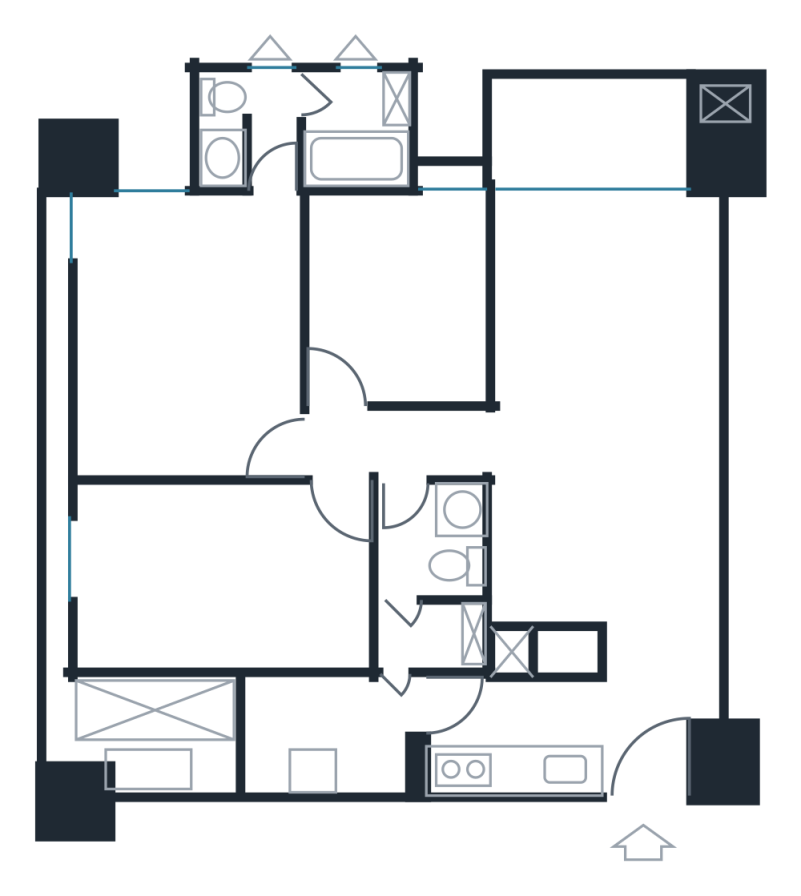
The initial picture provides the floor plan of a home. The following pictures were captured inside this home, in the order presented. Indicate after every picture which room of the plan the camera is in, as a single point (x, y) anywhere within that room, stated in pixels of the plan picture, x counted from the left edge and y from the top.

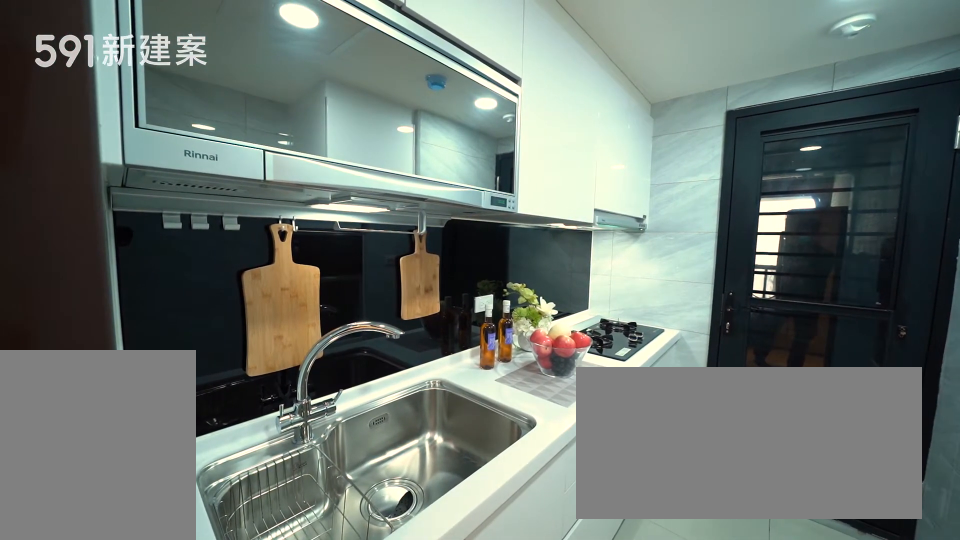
(510, 738)
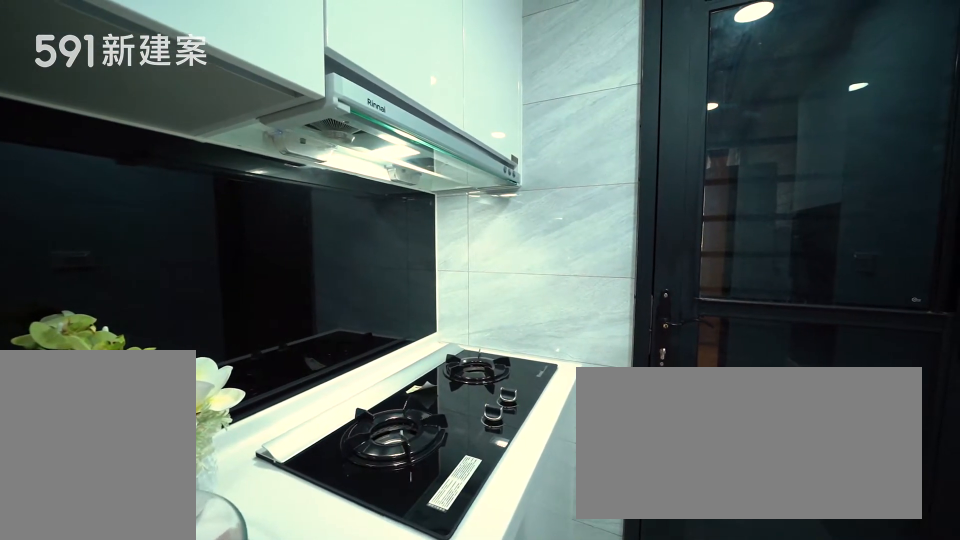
(510, 738)
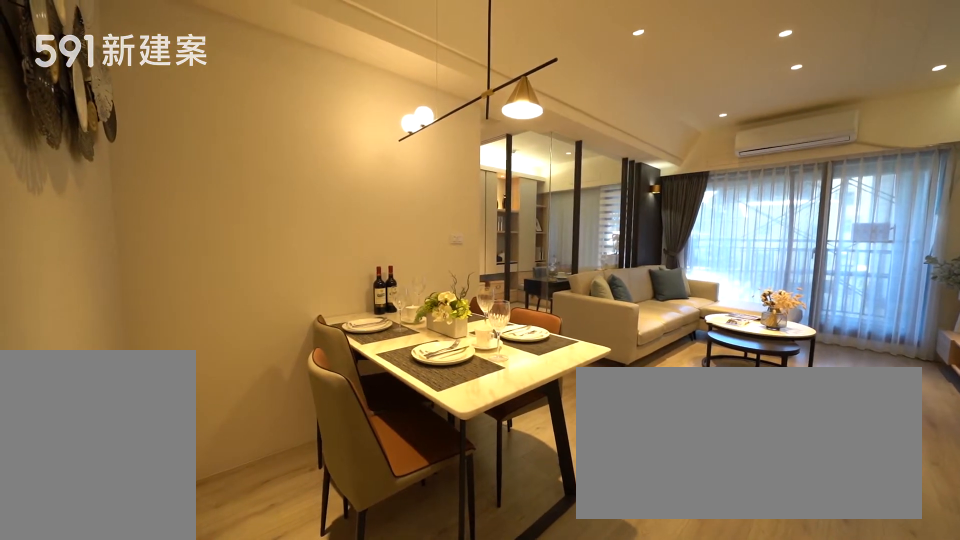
(563, 549)
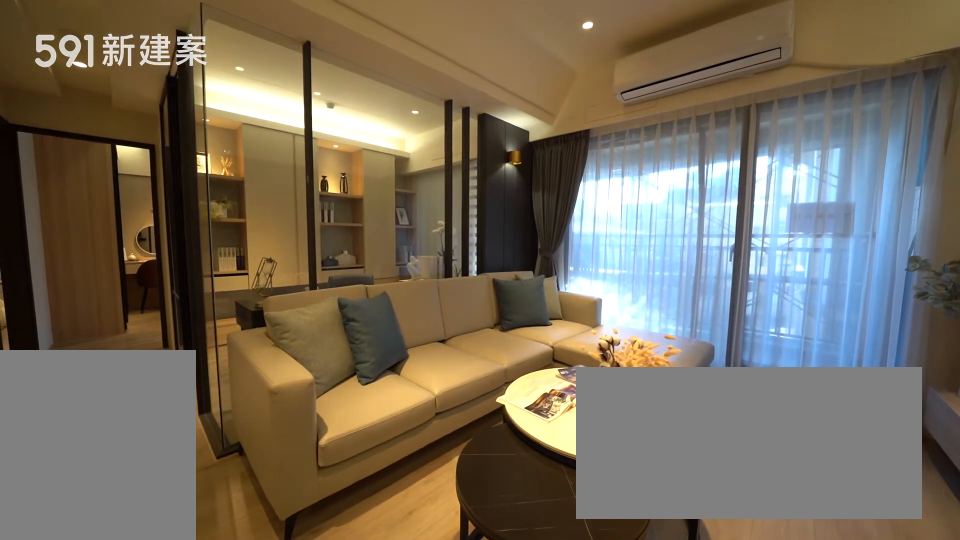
(595, 294)
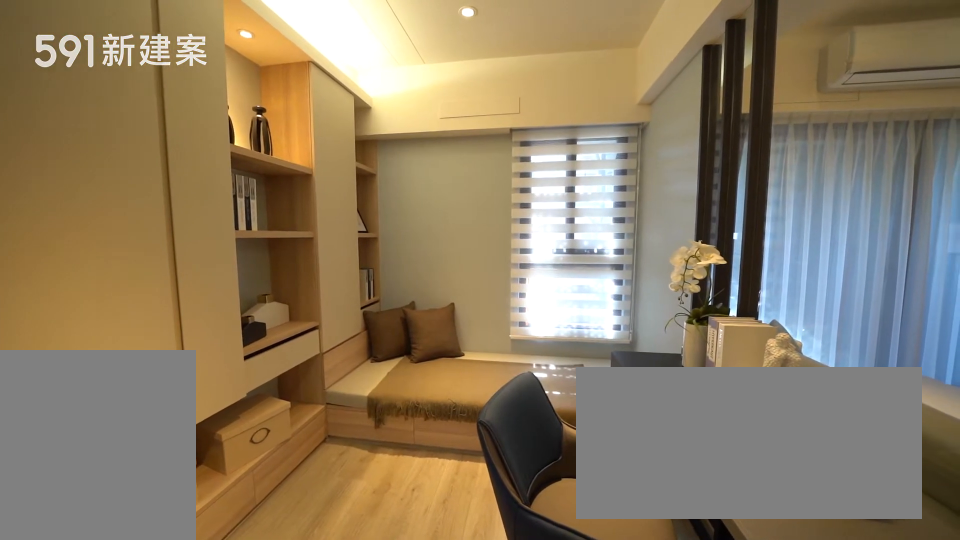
(393, 292)
